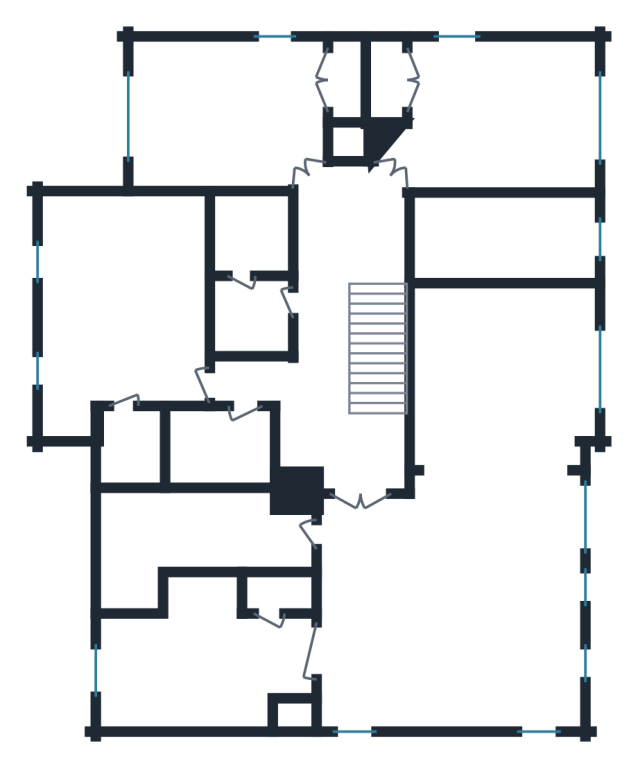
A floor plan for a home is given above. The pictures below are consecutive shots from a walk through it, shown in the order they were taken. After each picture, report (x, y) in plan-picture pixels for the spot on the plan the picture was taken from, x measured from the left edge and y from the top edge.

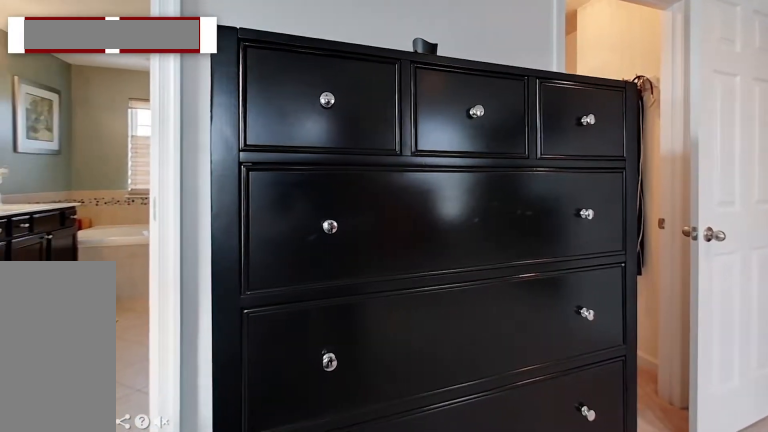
(347, 598)
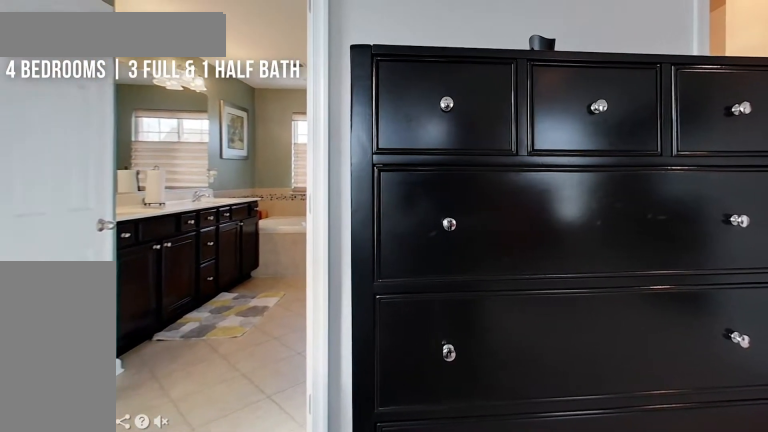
(341, 602)
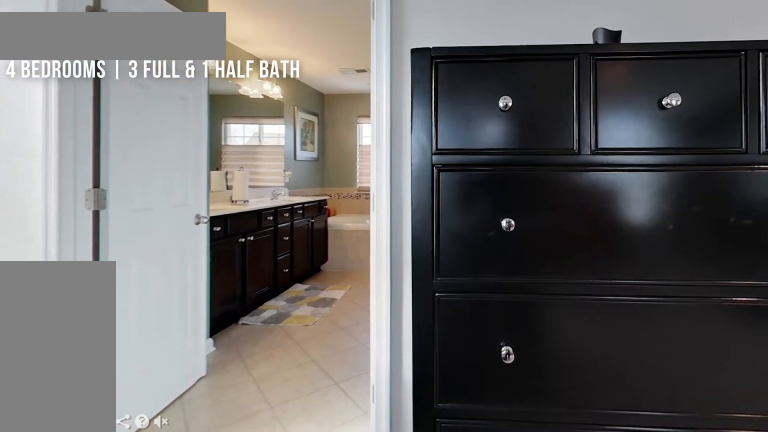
(341, 609)
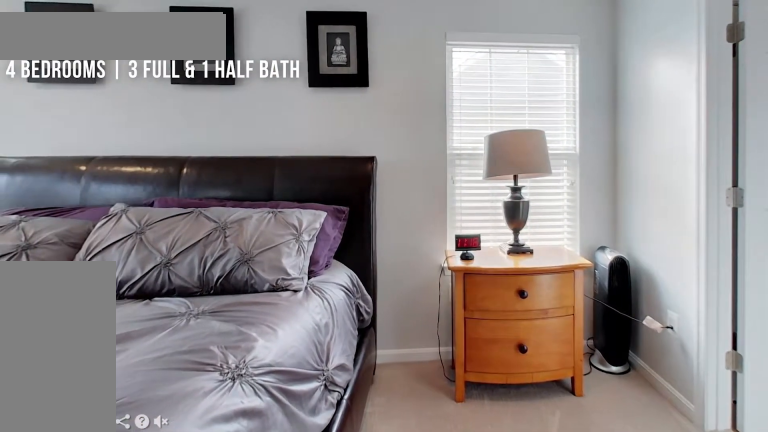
(380, 652)
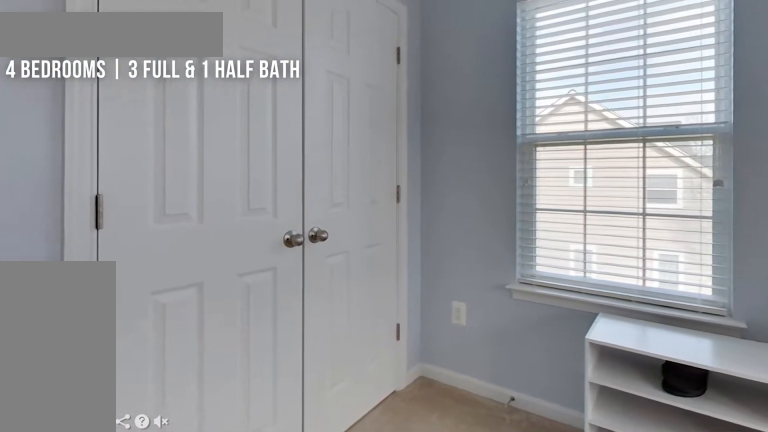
(453, 86)
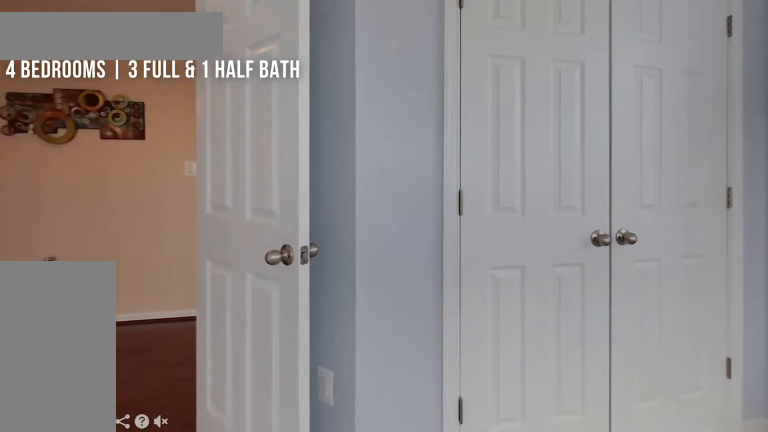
(424, 124)
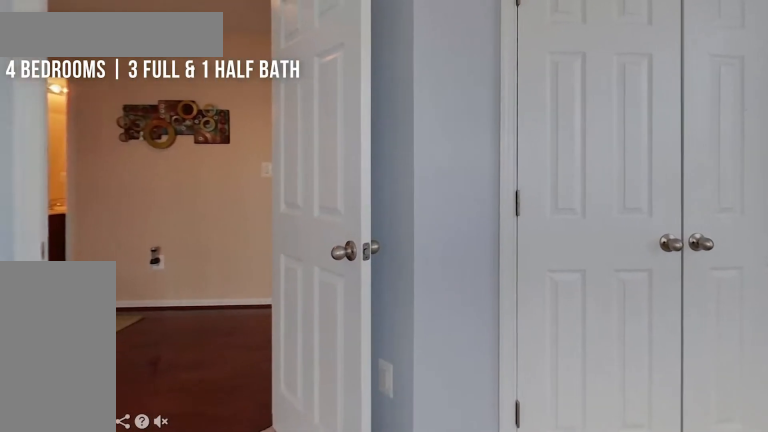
(422, 127)
